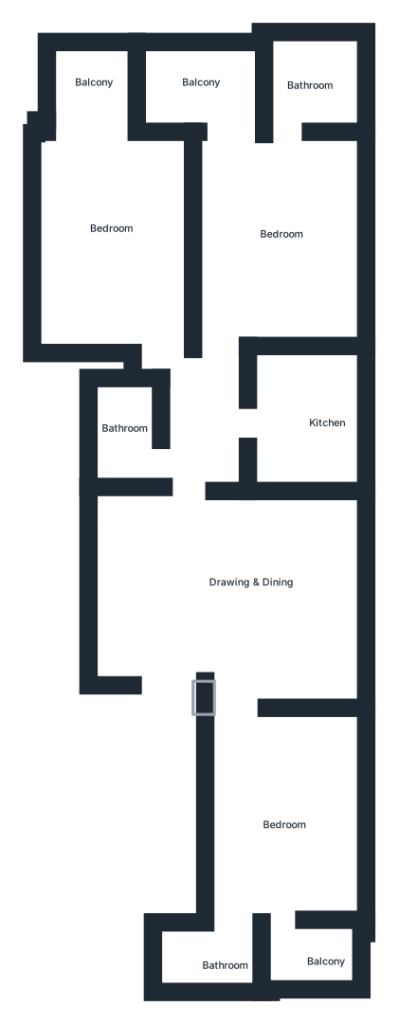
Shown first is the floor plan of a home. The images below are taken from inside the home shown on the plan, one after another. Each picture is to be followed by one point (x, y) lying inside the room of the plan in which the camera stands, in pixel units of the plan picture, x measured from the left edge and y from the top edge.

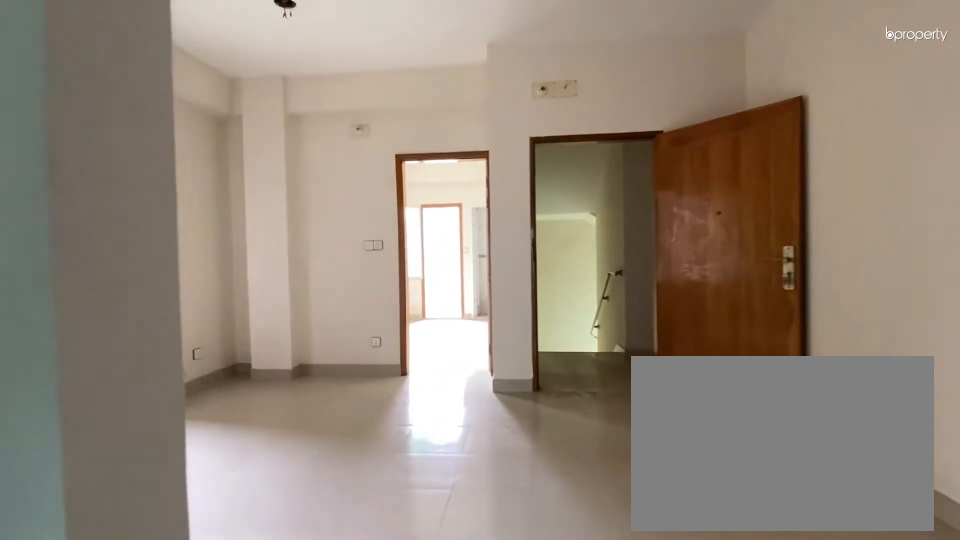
(235, 564)
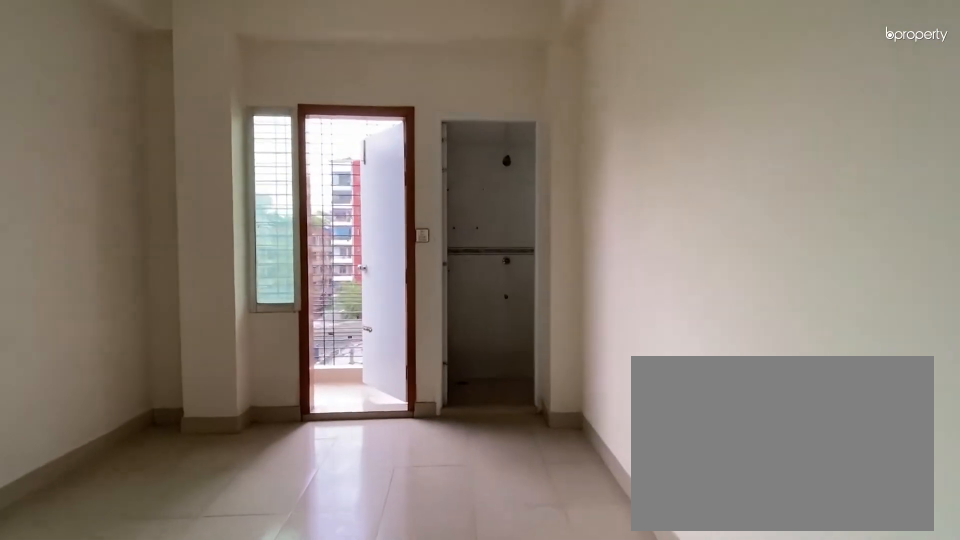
(235, 727)
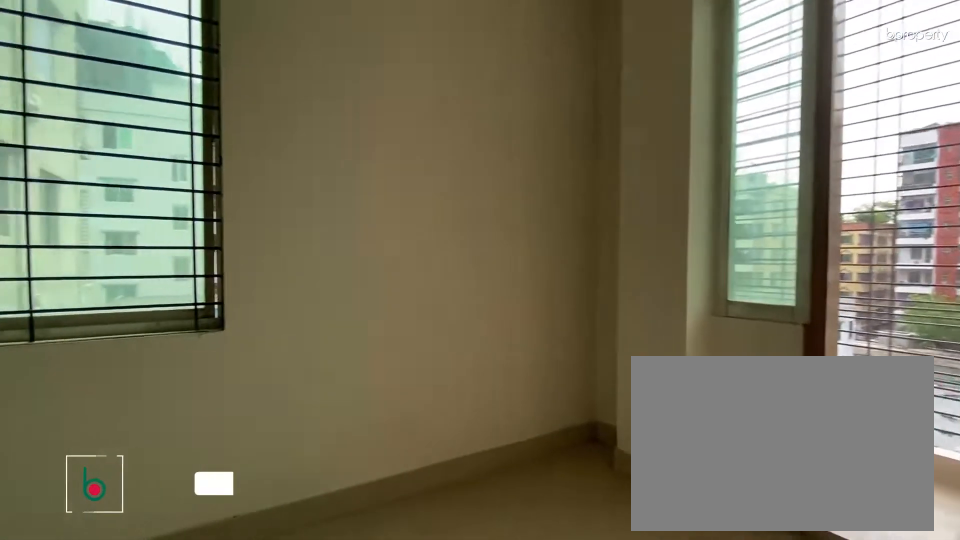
(279, 810)
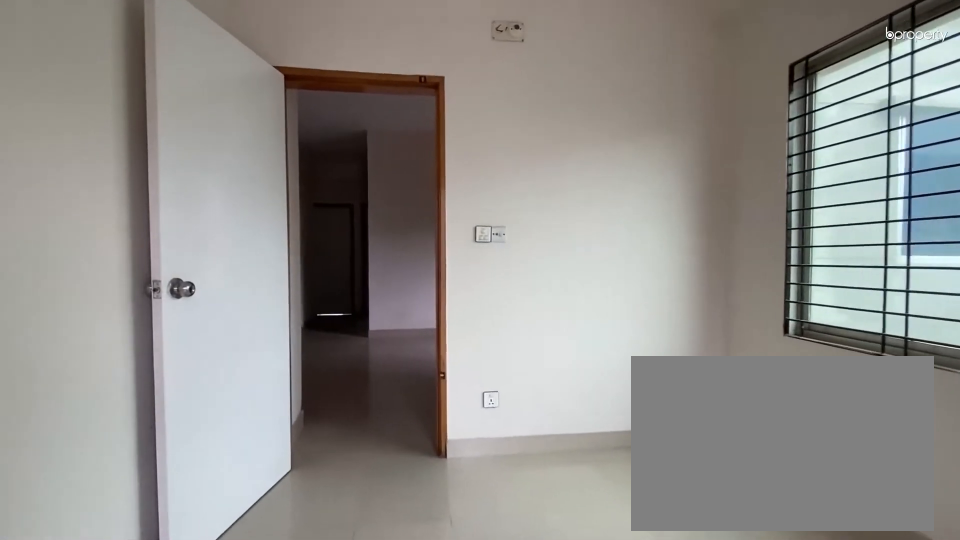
(279, 810)
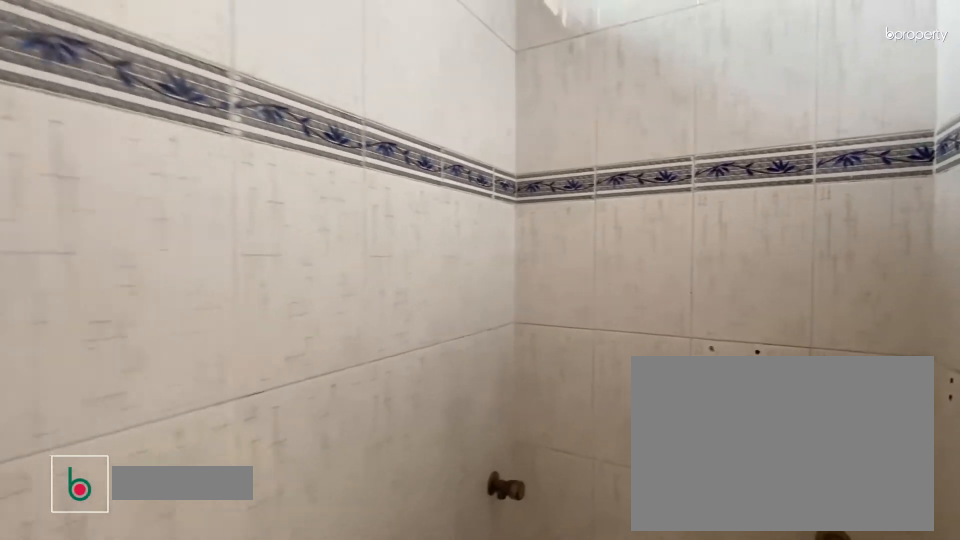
(206, 969)
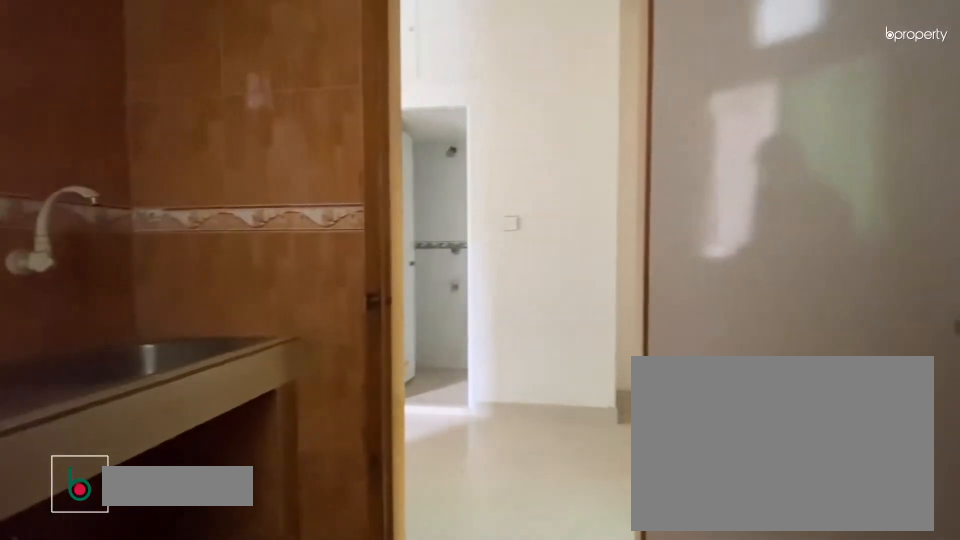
(319, 417)
